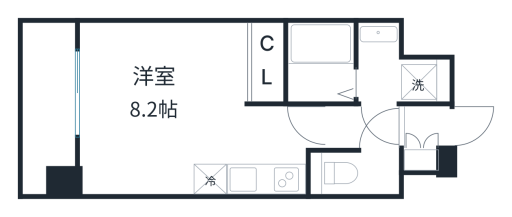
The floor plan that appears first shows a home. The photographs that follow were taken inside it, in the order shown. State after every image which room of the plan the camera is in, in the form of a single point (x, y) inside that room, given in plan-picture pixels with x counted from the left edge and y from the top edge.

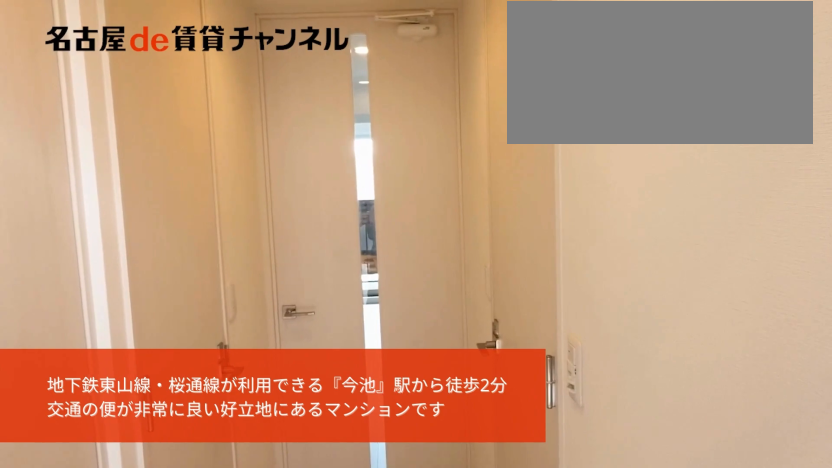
(390, 127)
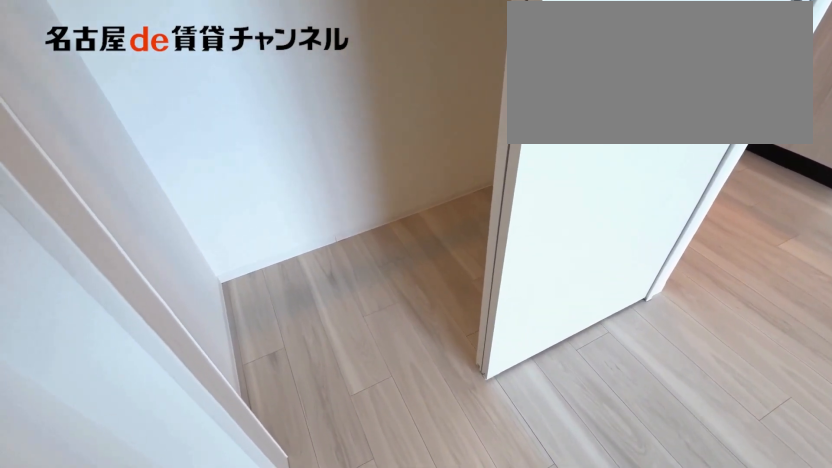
(268, 62)
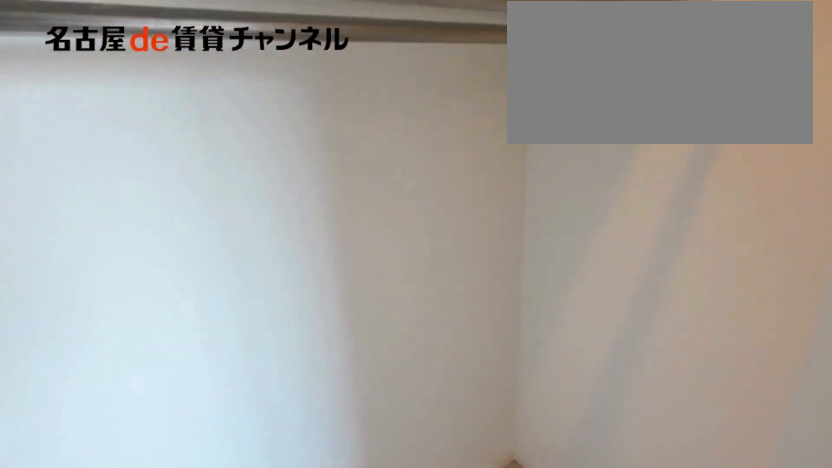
(268, 62)
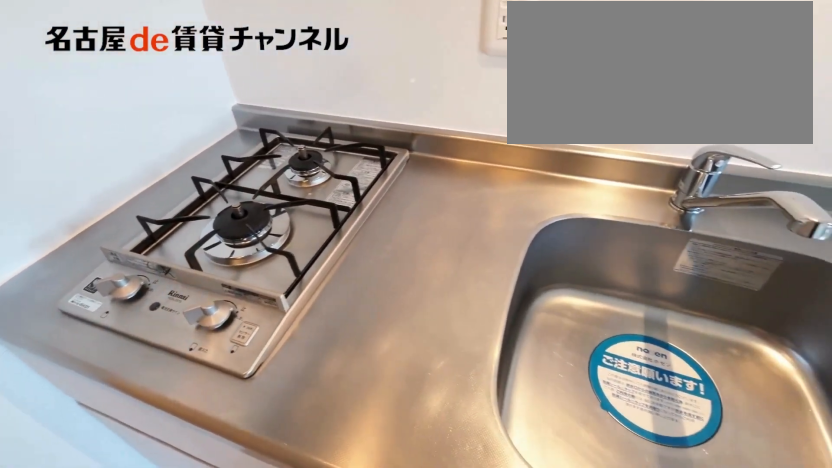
(266, 179)
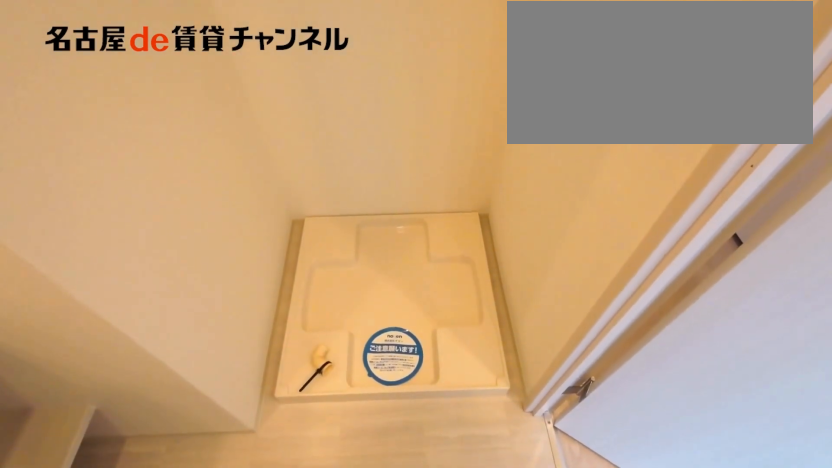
(396, 69)
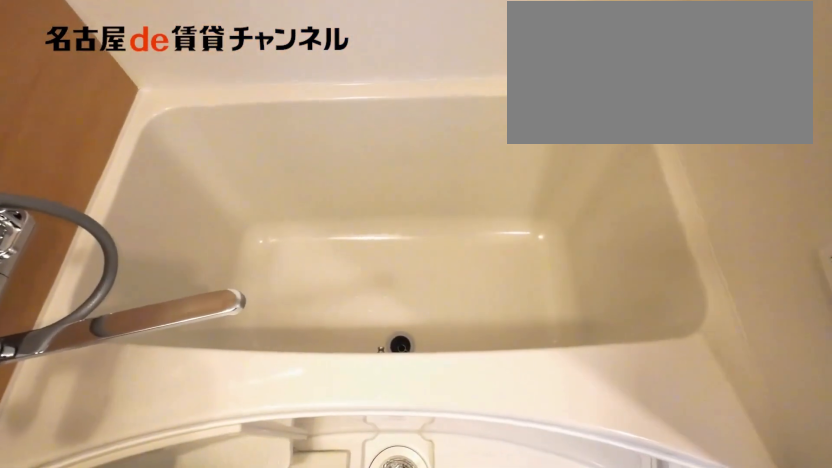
(321, 62)
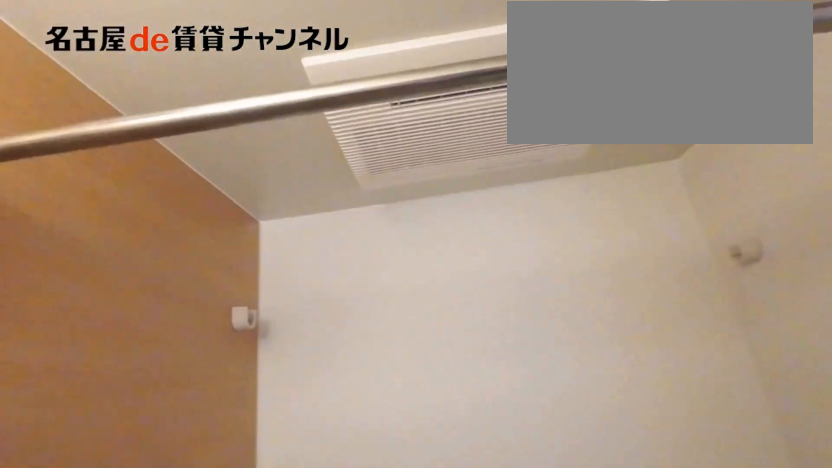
(321, 62)
